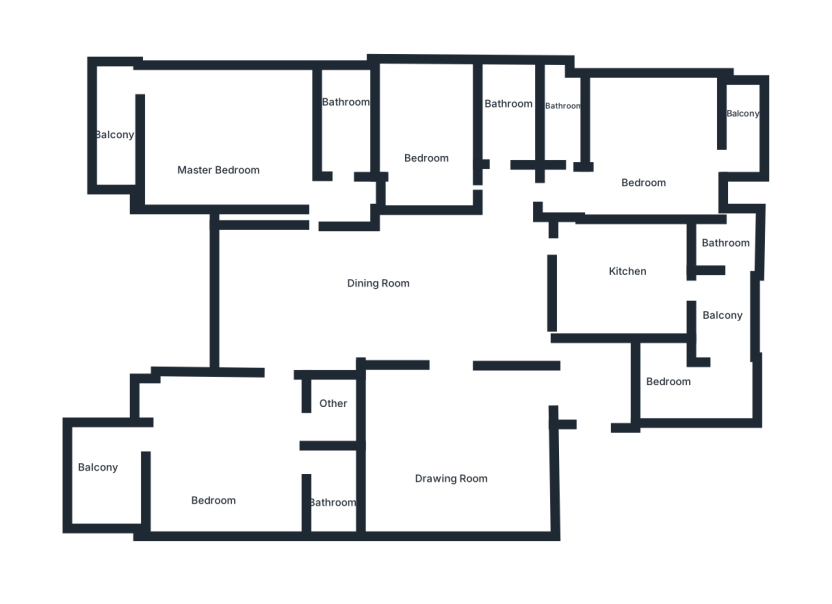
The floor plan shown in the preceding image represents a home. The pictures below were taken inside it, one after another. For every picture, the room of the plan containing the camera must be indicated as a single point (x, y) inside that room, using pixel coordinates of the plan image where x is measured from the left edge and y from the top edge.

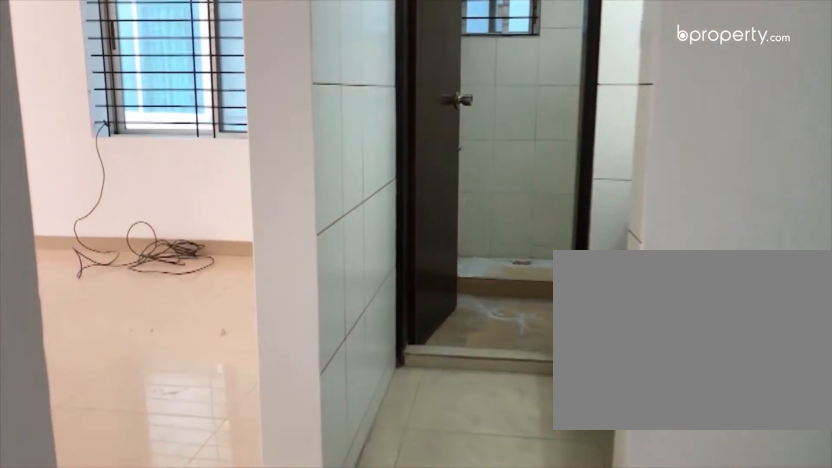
(223, 139)
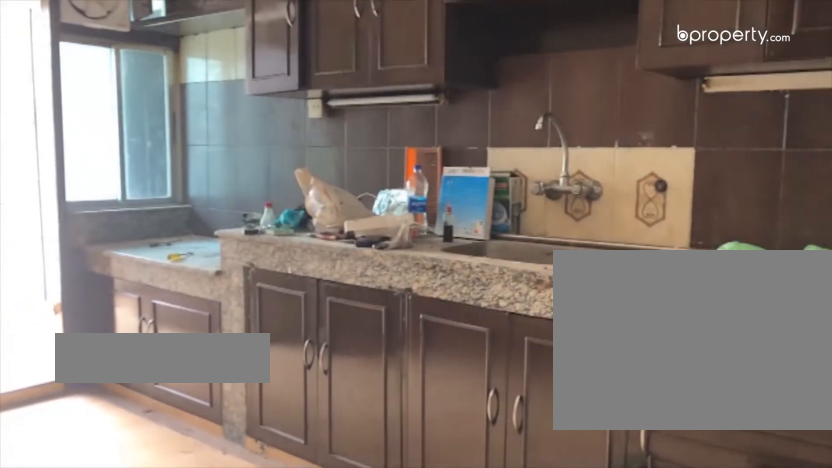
(627, 269)
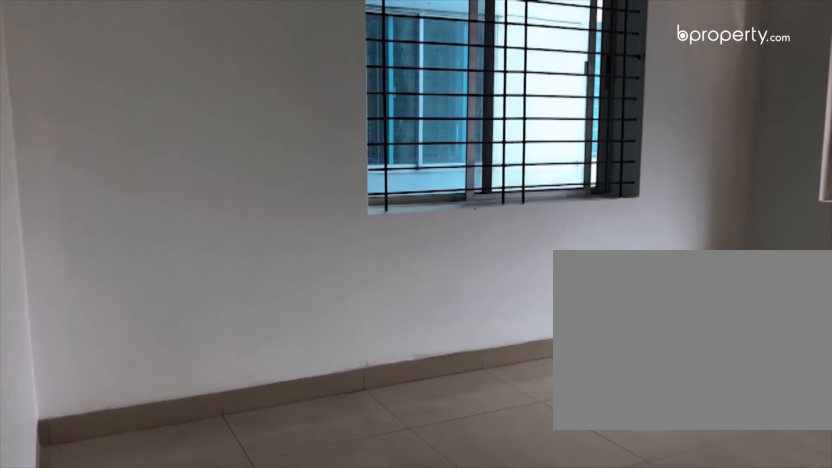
(644, 145)
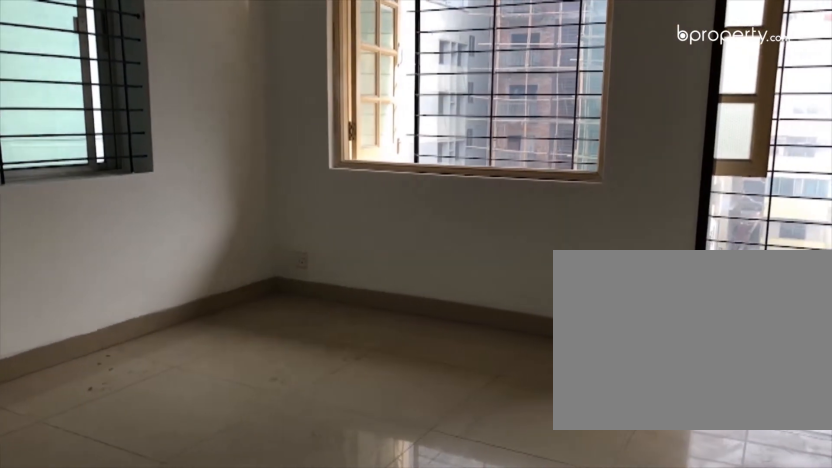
(644, 145)
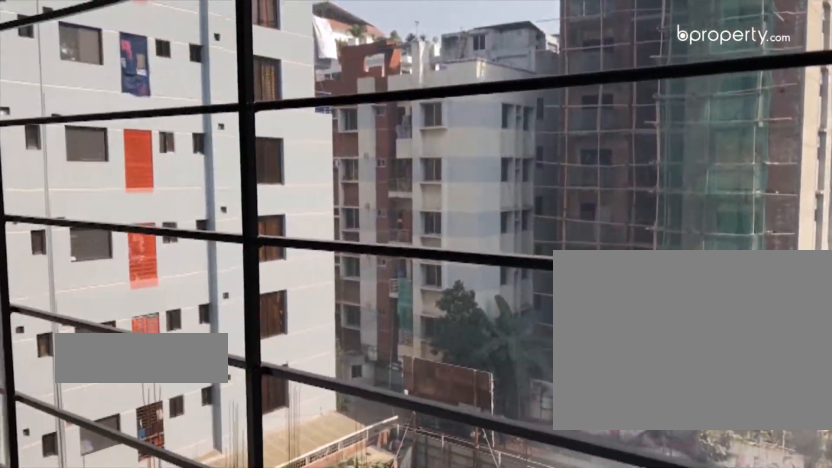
(742, 128)
